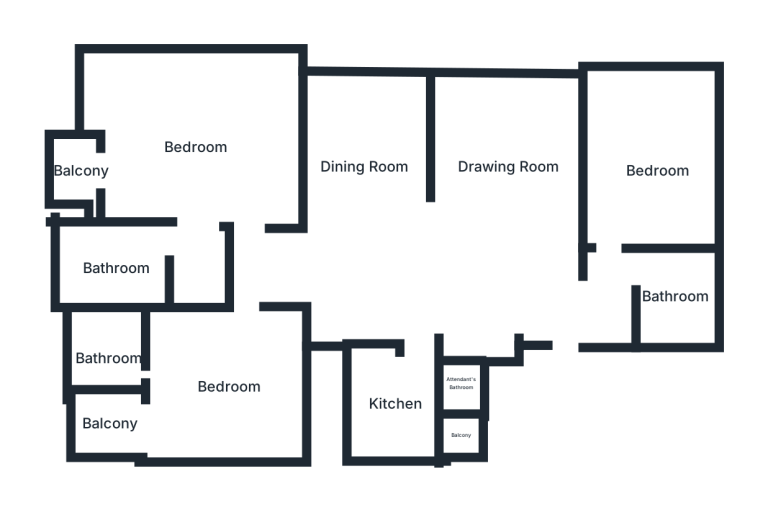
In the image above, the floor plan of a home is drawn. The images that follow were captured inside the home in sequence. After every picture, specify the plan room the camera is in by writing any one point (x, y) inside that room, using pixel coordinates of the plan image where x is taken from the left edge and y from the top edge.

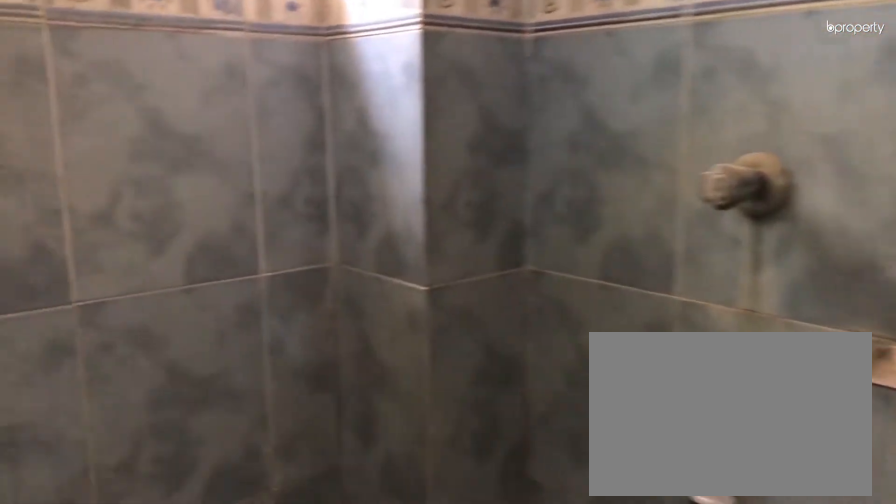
(674, 292)
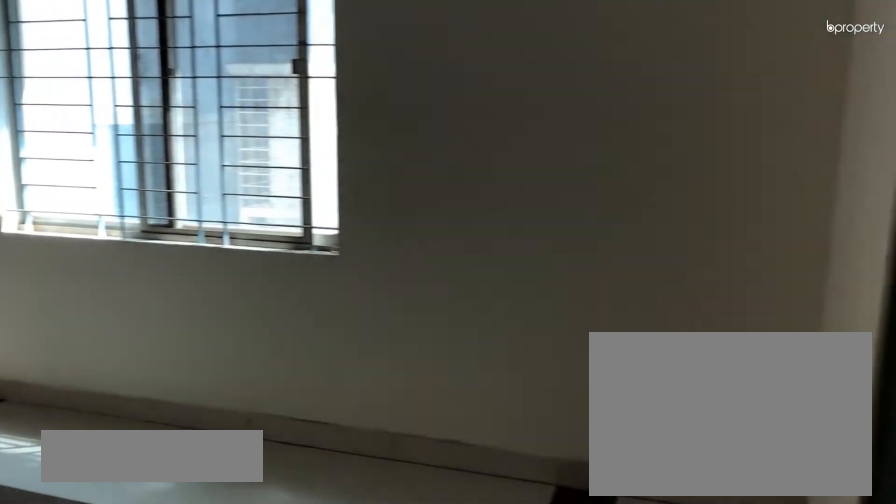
(657, 166)
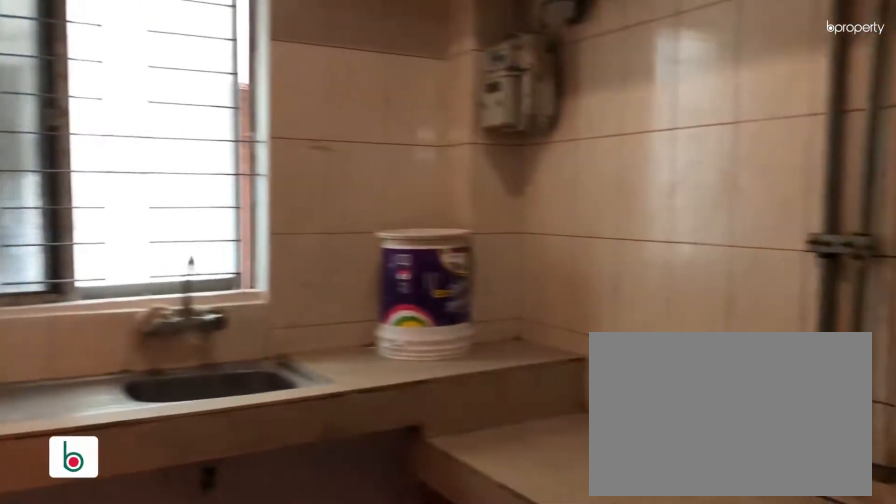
(400, 401)
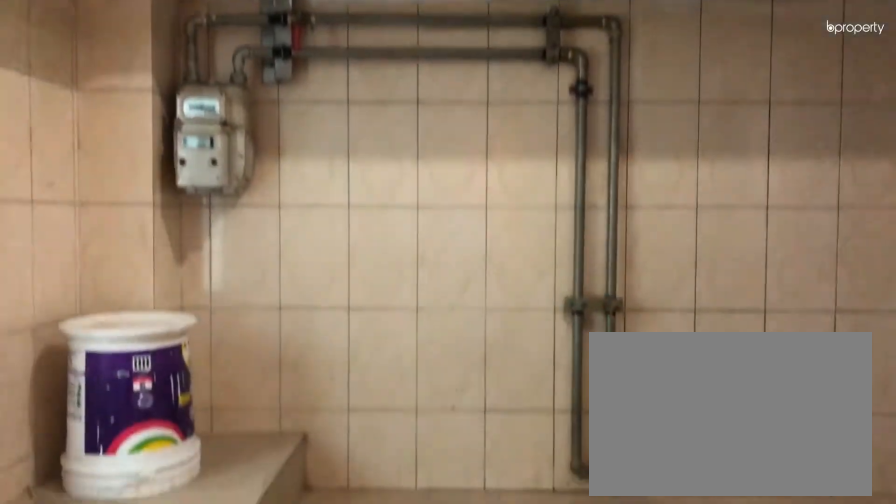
(398, 401)
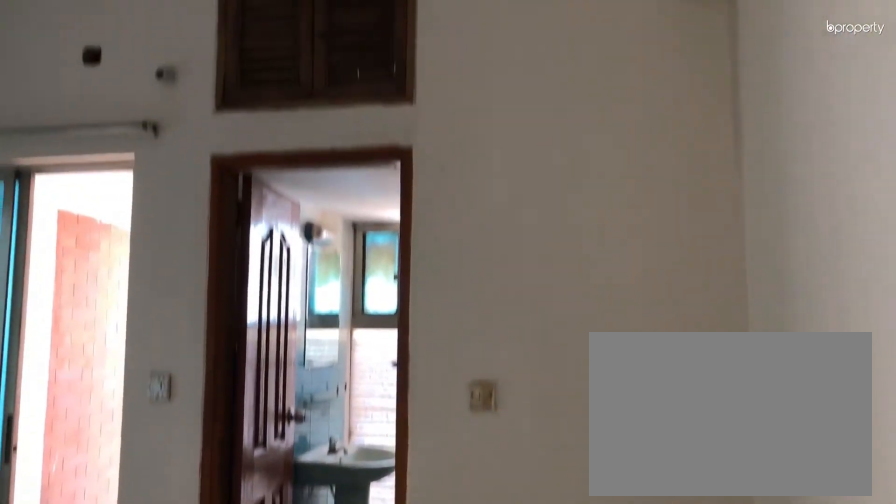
(227, 385)
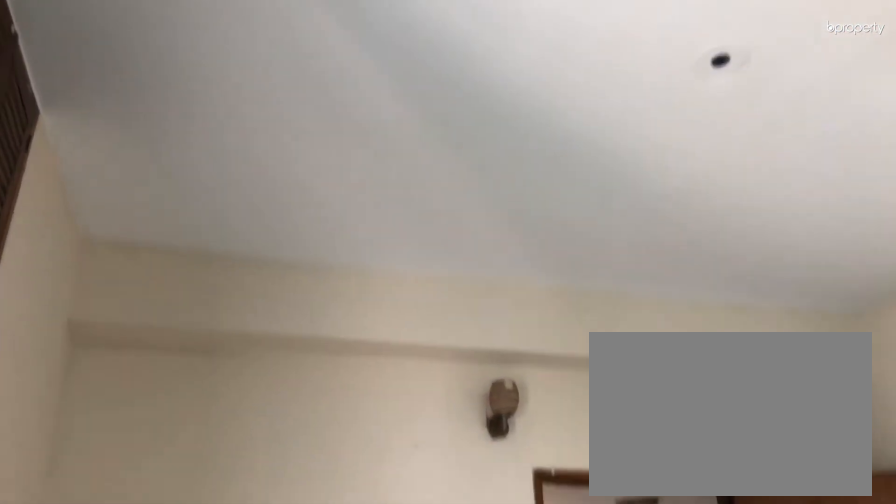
(227, 385)
